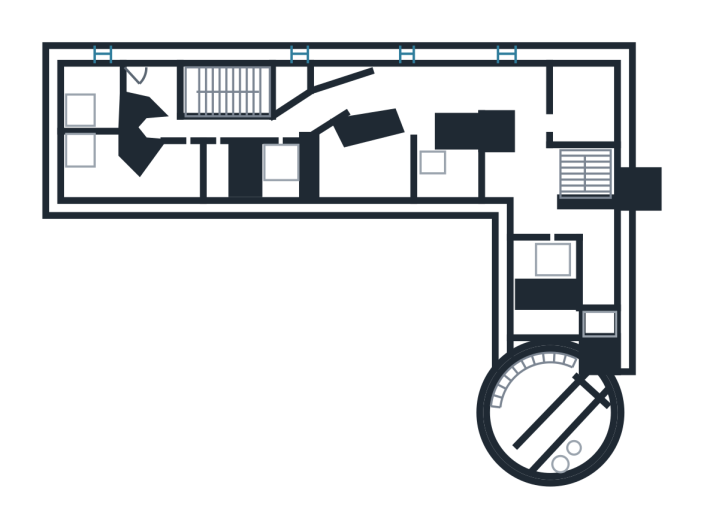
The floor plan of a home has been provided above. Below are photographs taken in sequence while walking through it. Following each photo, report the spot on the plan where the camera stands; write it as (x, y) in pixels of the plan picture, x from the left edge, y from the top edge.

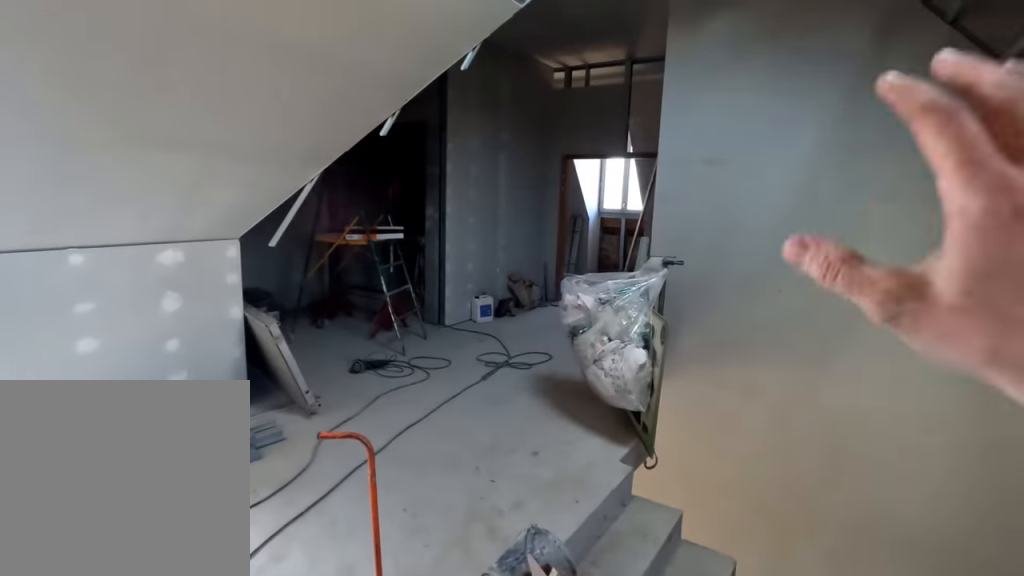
(552, 220)
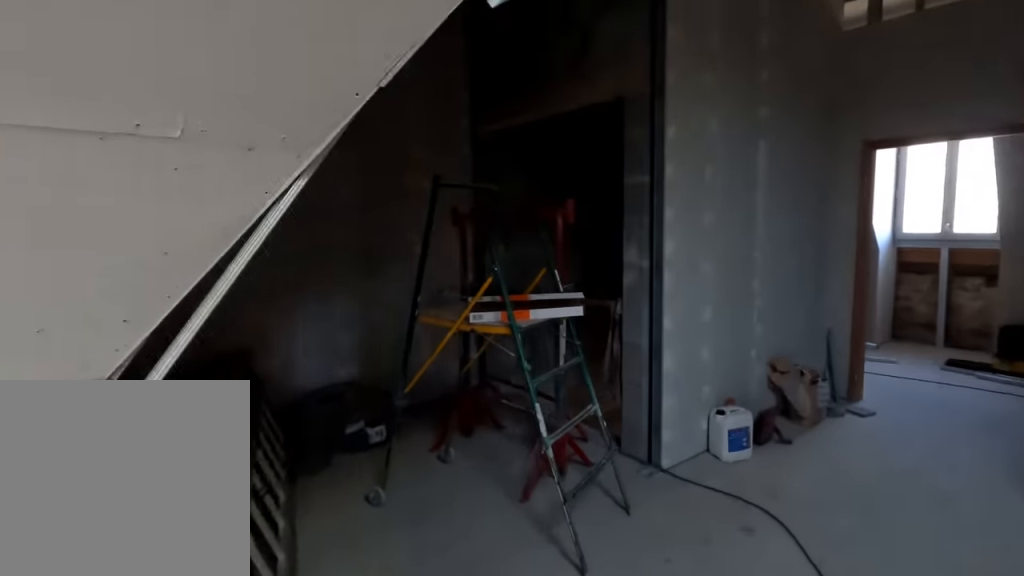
(541, 177)
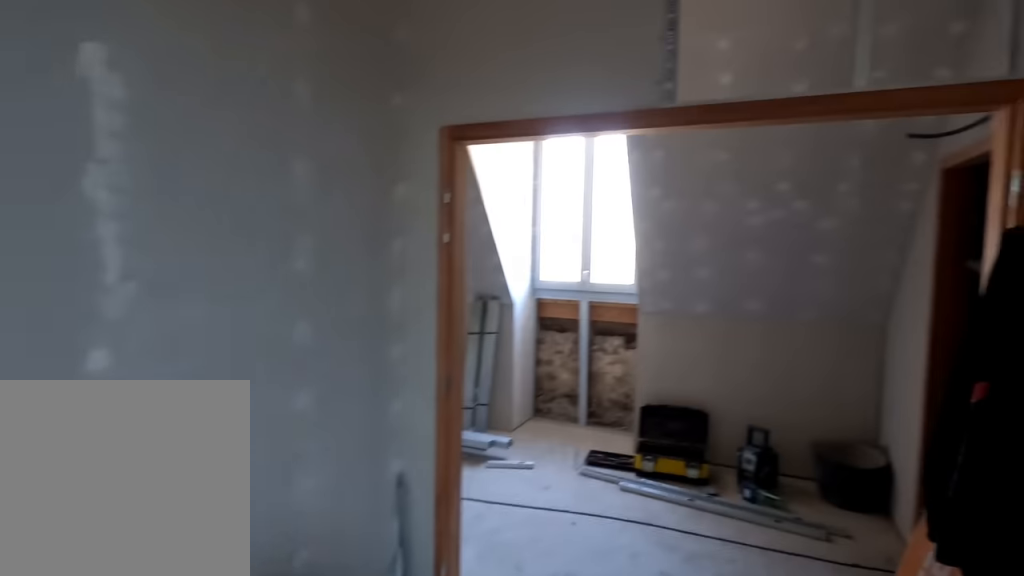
(536, 142)
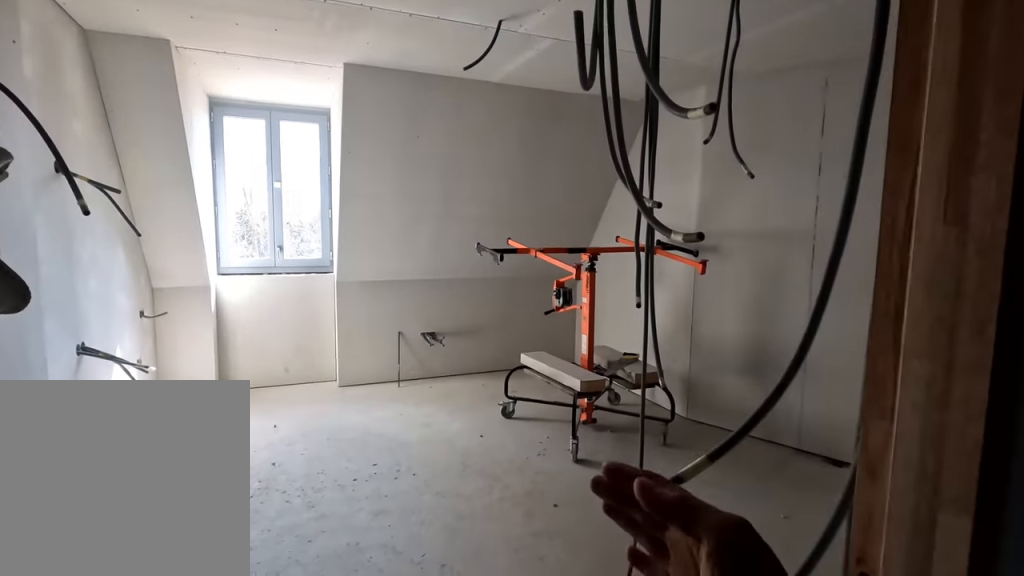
(461, 103)
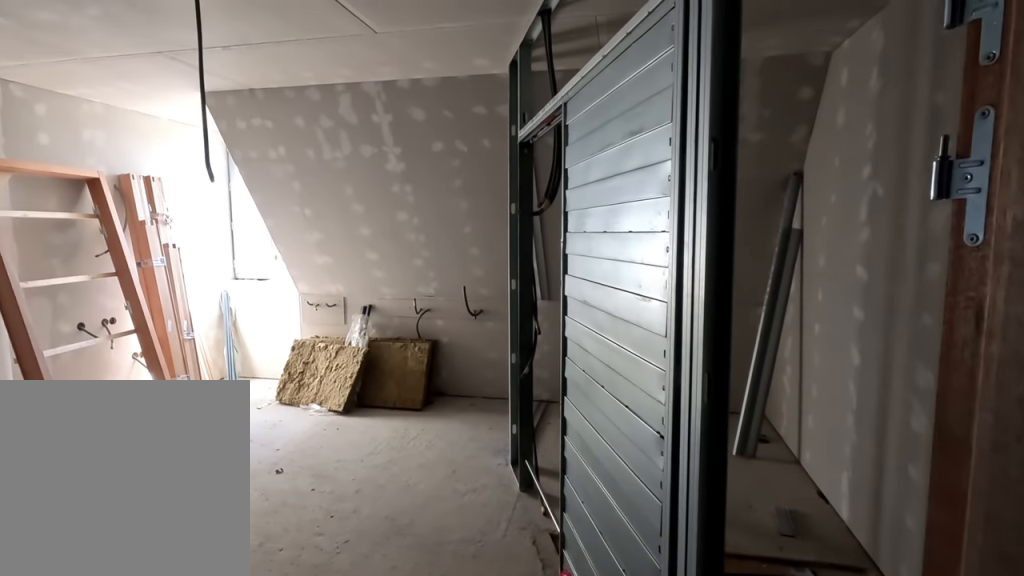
(335, 114)
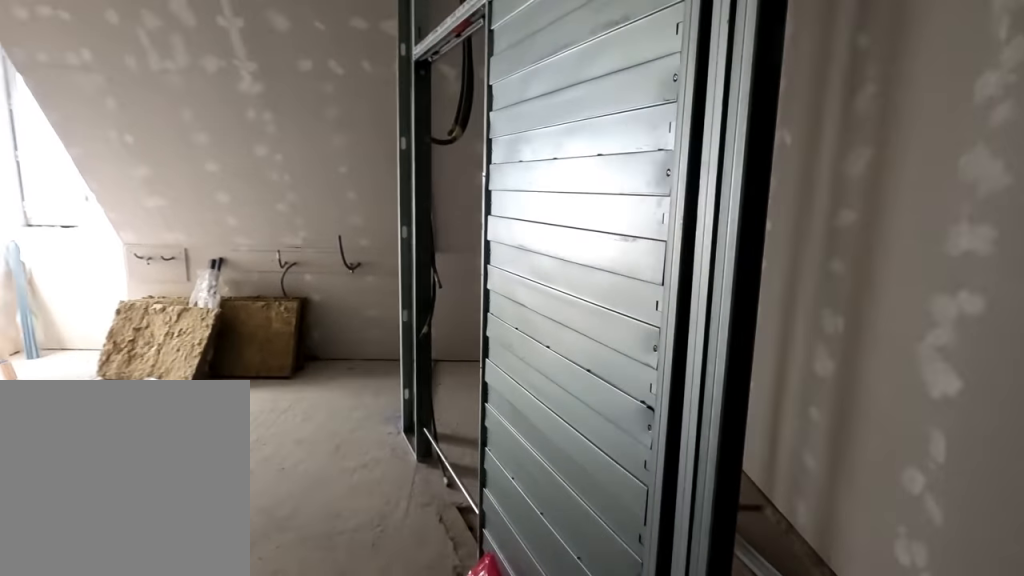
(345, 103)
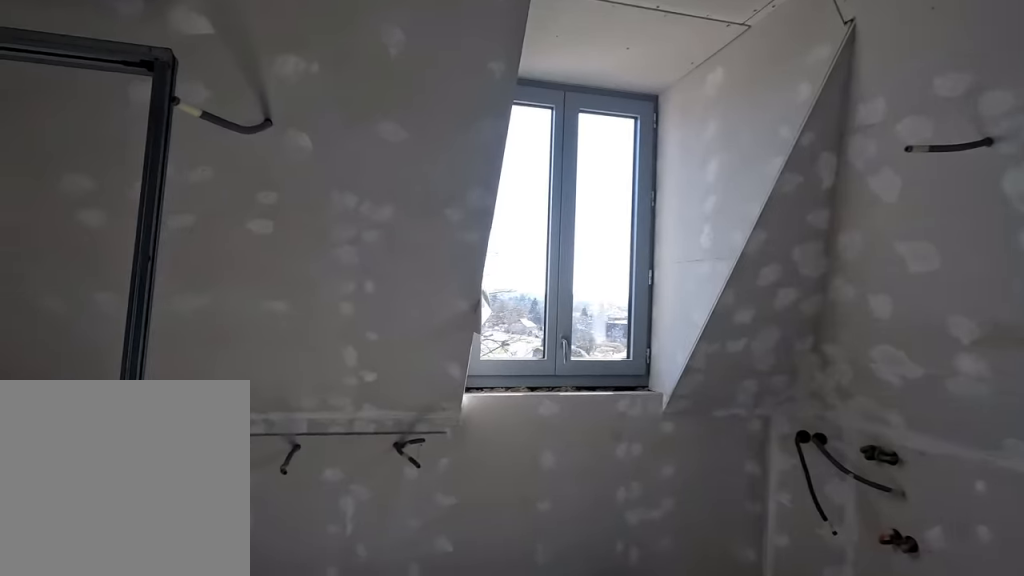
(90, 163)
